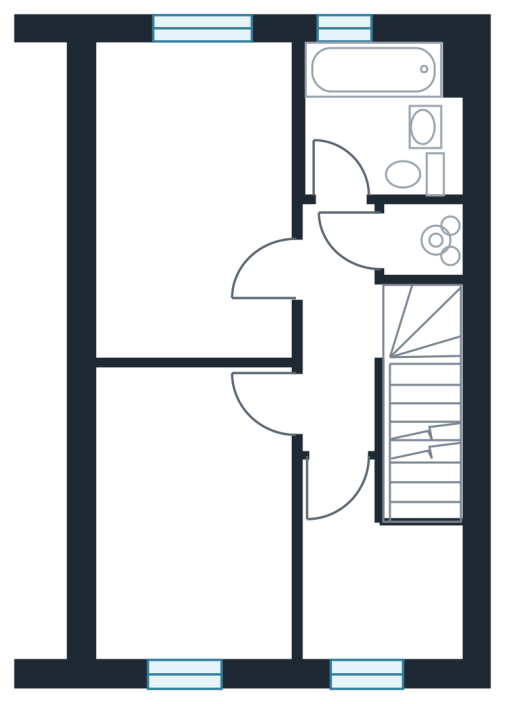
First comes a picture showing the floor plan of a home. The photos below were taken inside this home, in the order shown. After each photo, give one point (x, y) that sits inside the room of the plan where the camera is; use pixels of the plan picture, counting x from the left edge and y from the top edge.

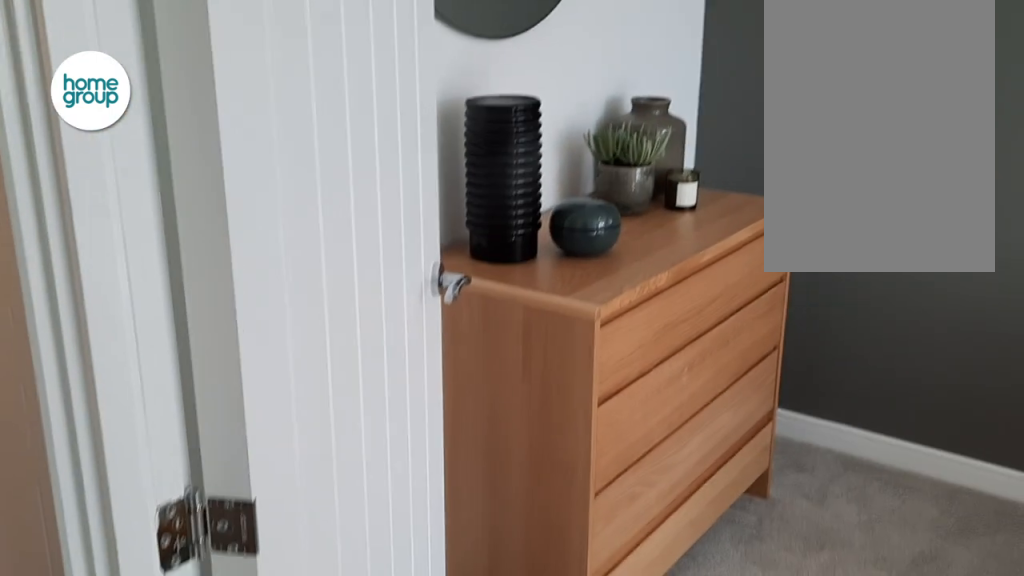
(194, 205)
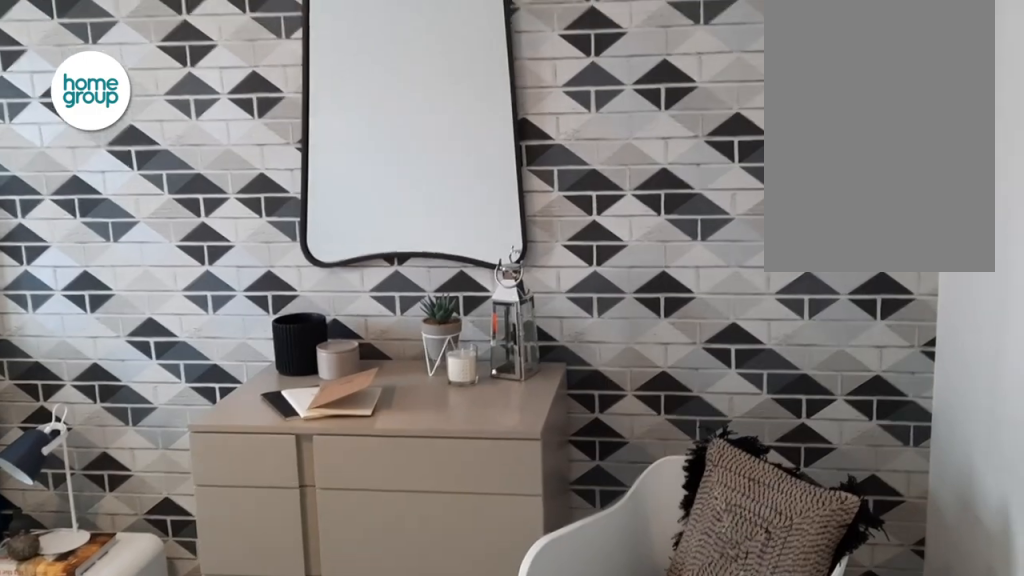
(189, 512)
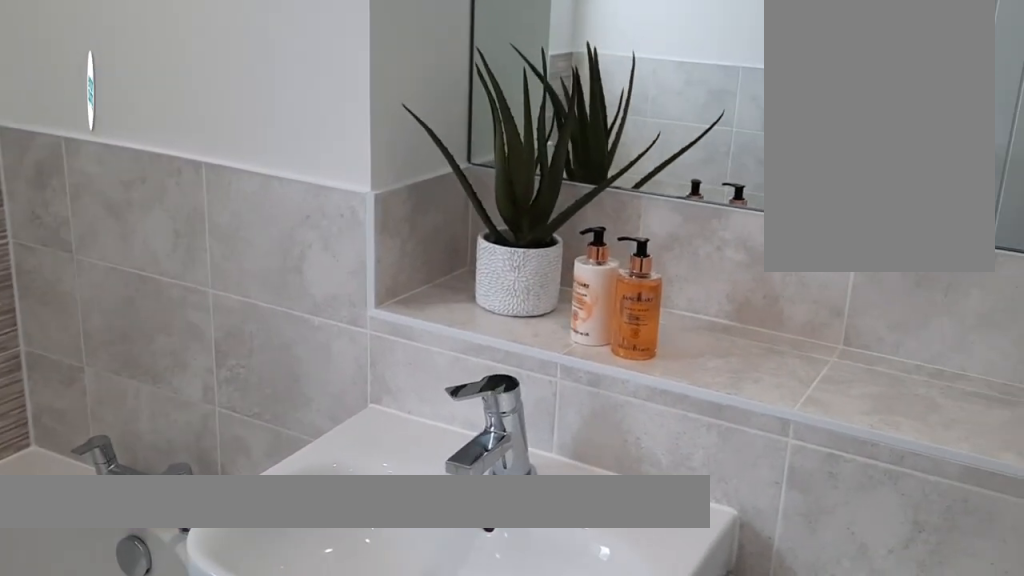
(377, 122)
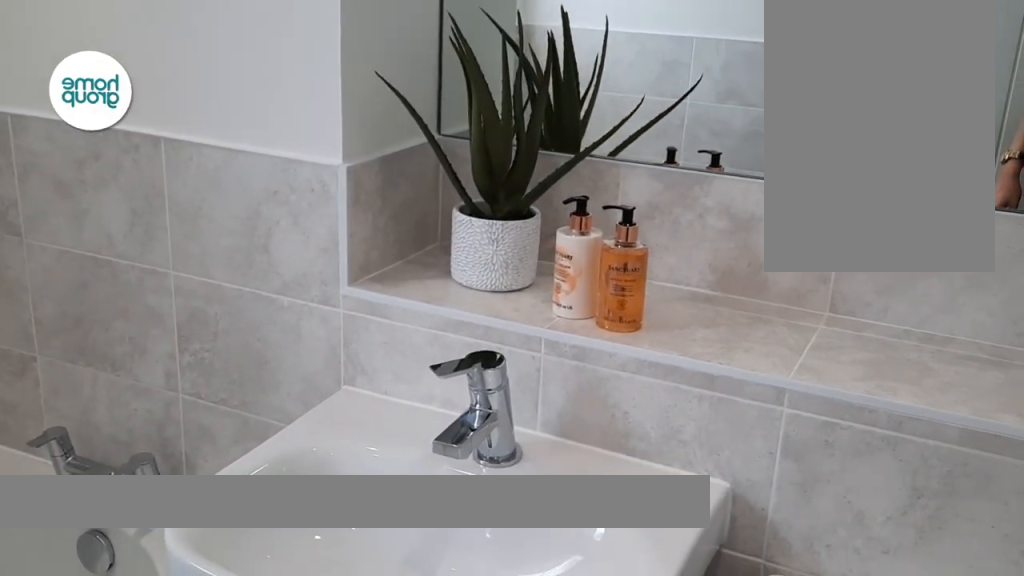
(377, 122)
